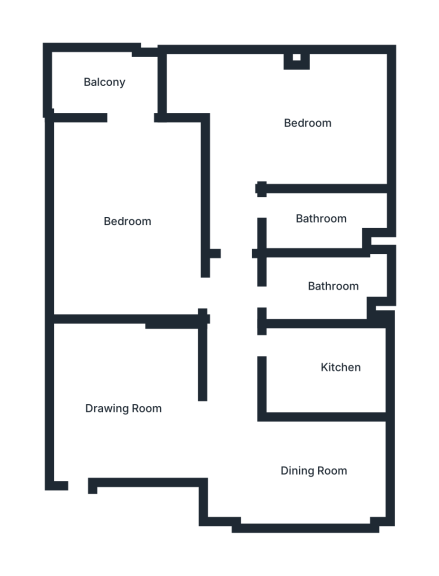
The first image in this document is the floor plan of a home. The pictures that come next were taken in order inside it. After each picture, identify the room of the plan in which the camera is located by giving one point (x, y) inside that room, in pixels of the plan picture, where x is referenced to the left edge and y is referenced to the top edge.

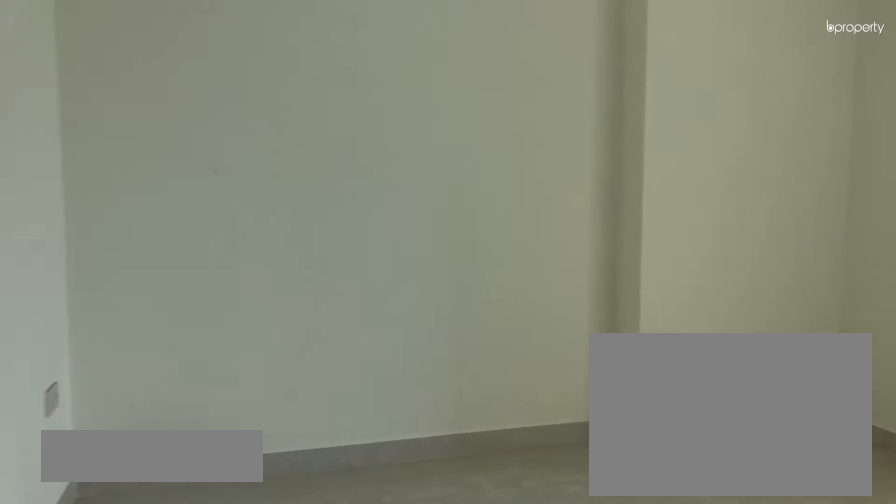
(116, 412)
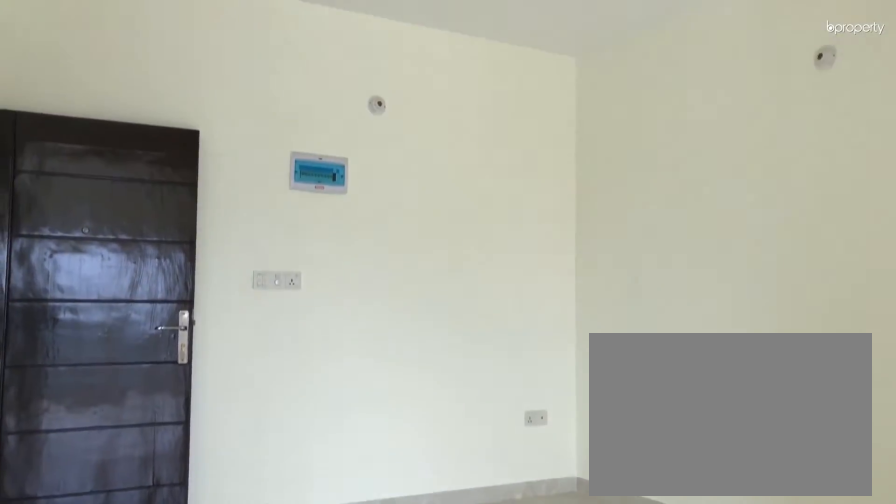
(126, 419)
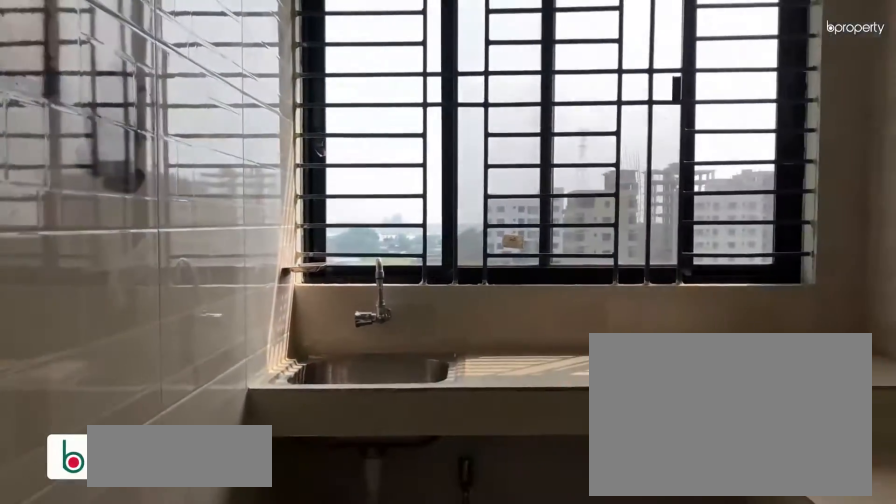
(328, 368)
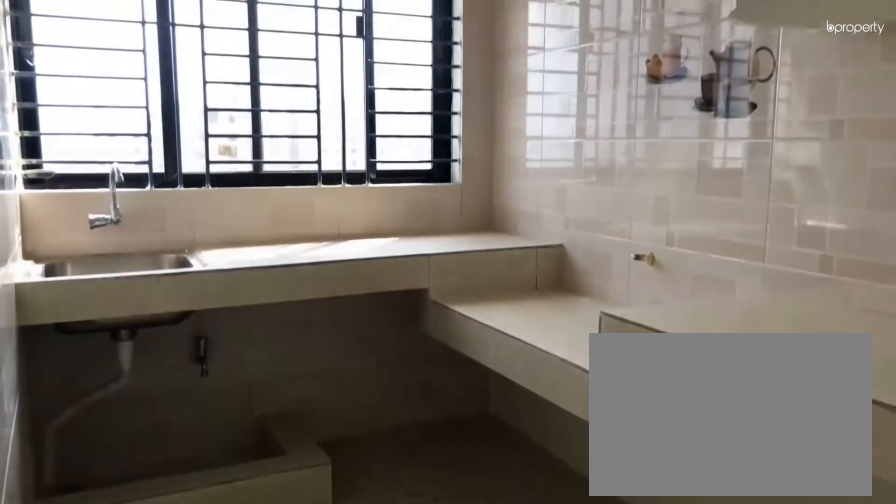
(323, 364)
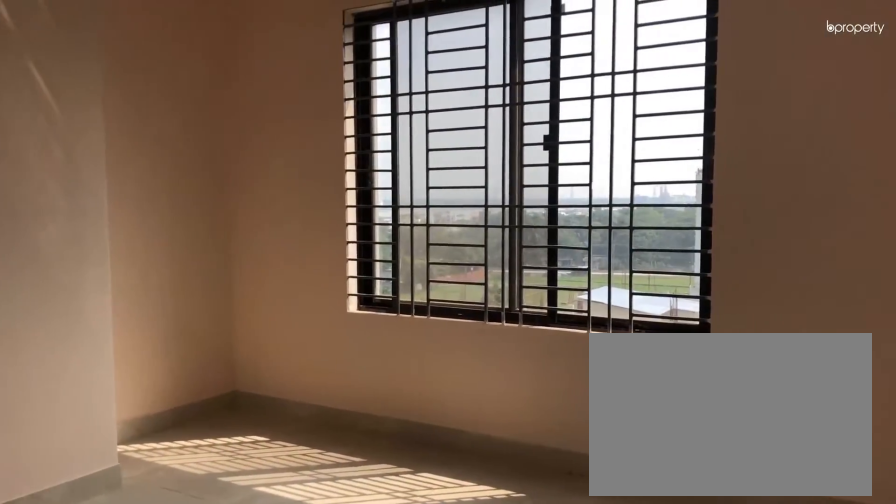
(297, 124)
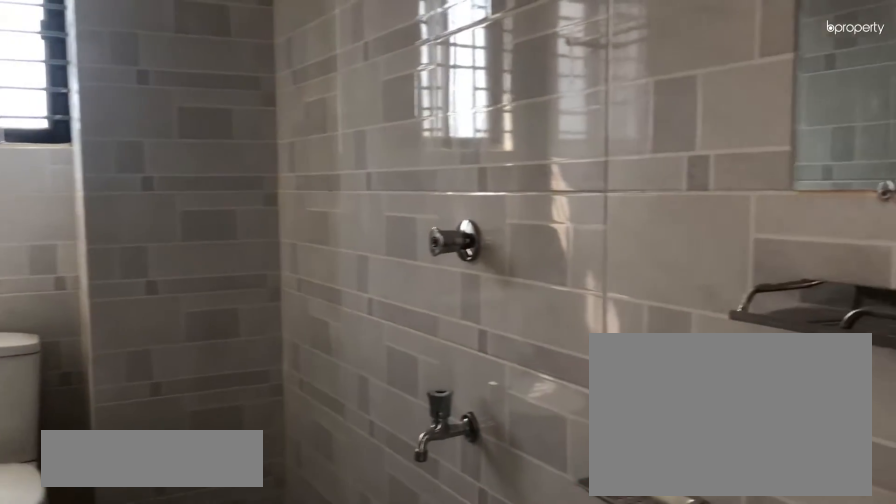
(319, 218)
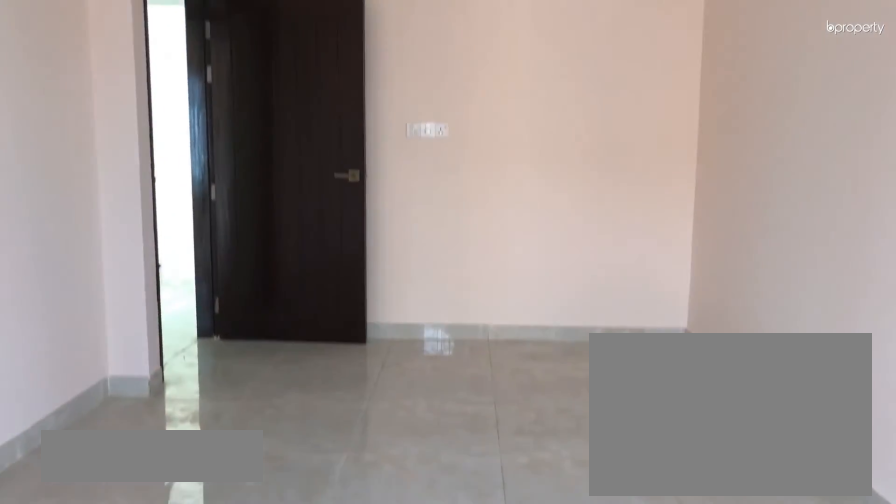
(128, 196)
